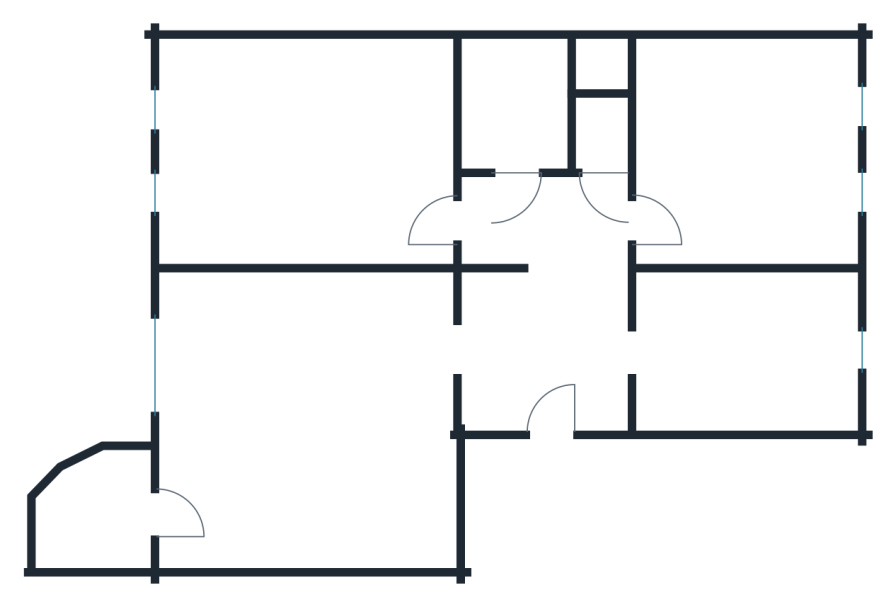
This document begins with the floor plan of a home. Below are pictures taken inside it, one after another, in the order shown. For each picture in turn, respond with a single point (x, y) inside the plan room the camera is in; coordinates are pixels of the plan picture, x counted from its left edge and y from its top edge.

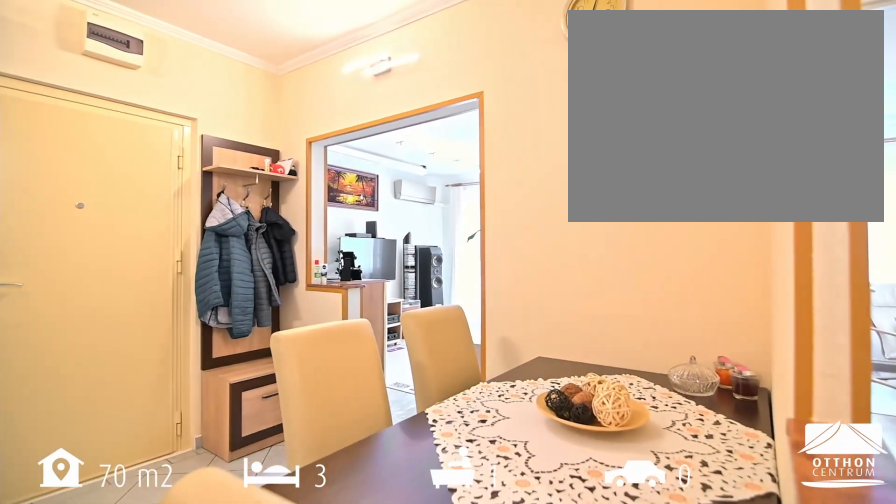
(542, 337)
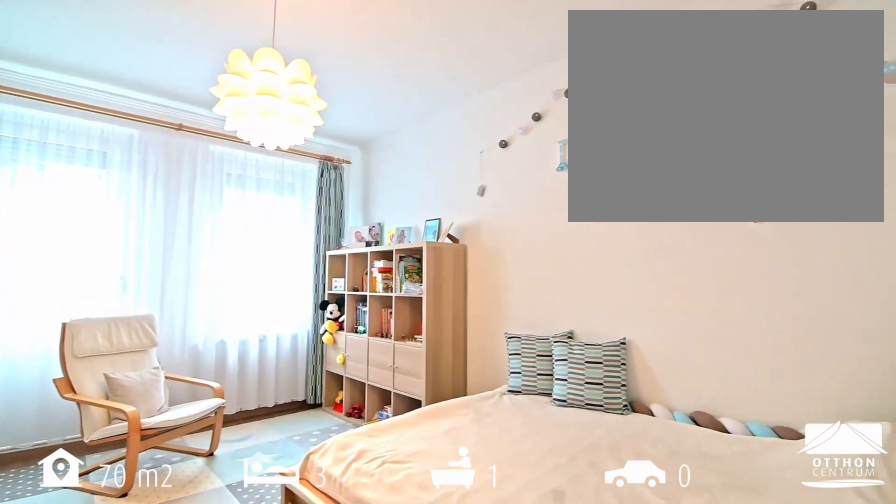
(308, 150)
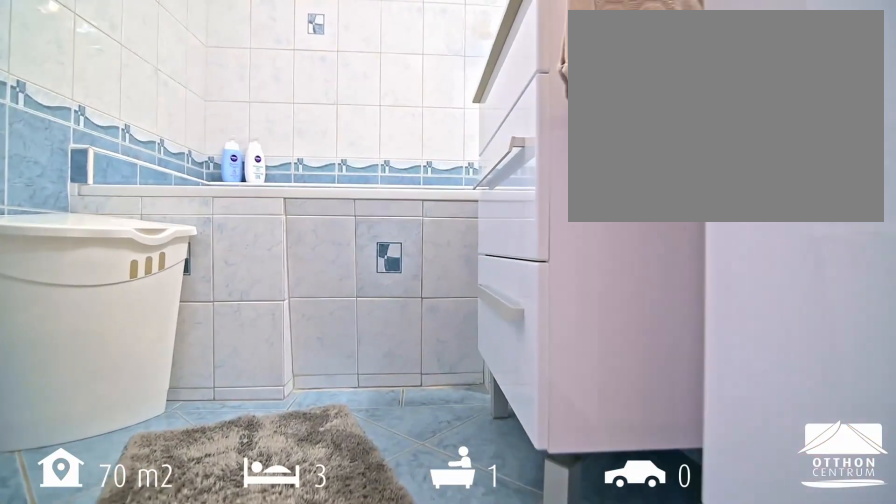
(515, 106)
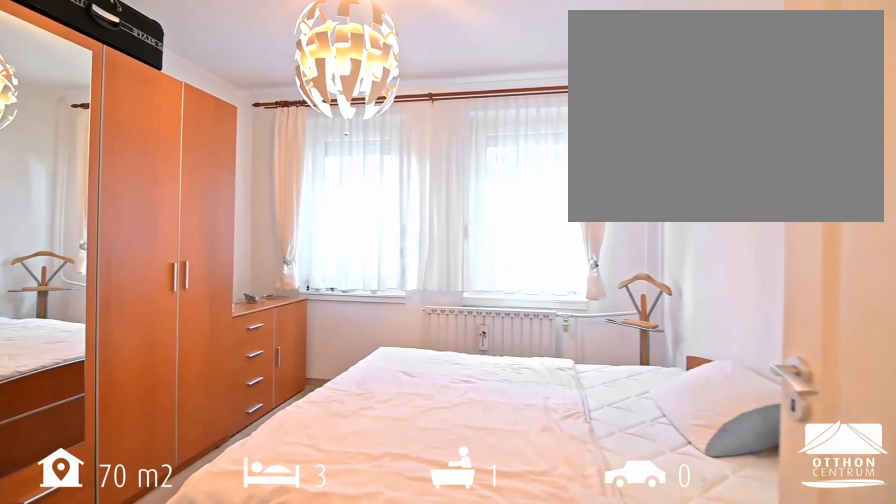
(744, 156)
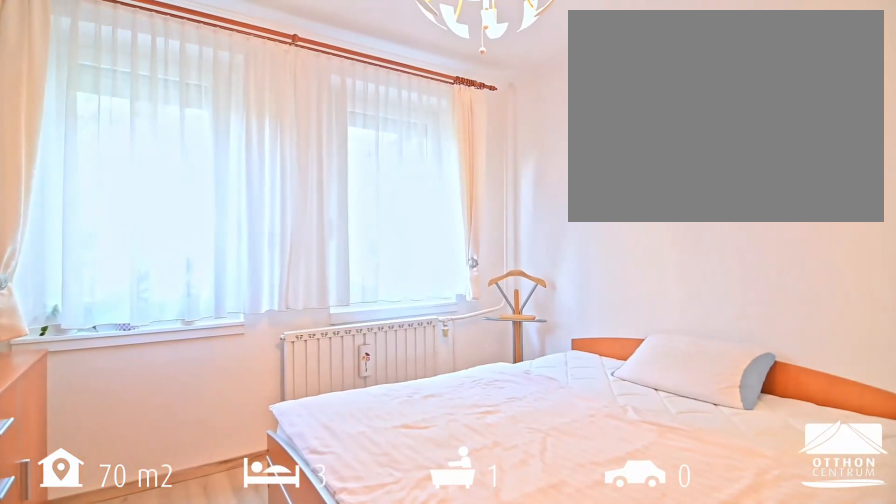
(744, 156)
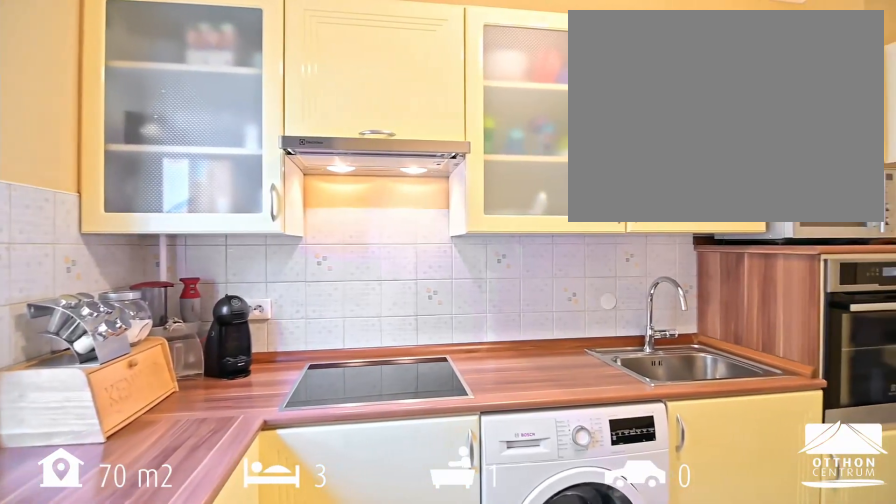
(742, 348)
